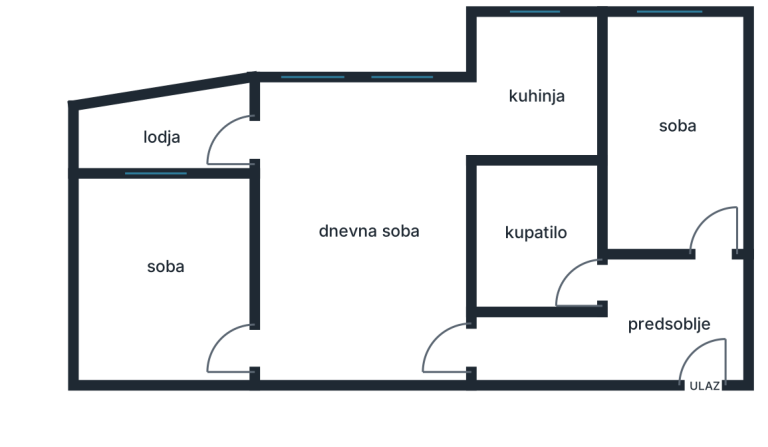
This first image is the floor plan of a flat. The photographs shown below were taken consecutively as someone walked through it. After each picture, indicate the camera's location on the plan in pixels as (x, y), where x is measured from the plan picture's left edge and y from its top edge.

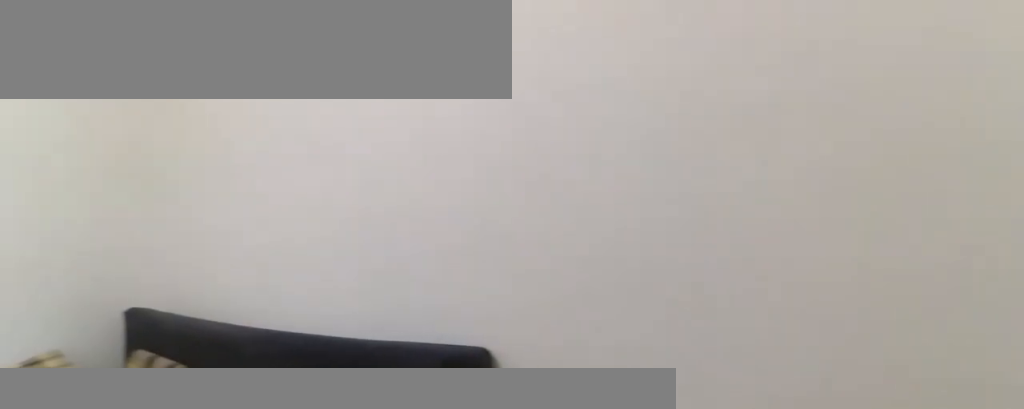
(129, 195)
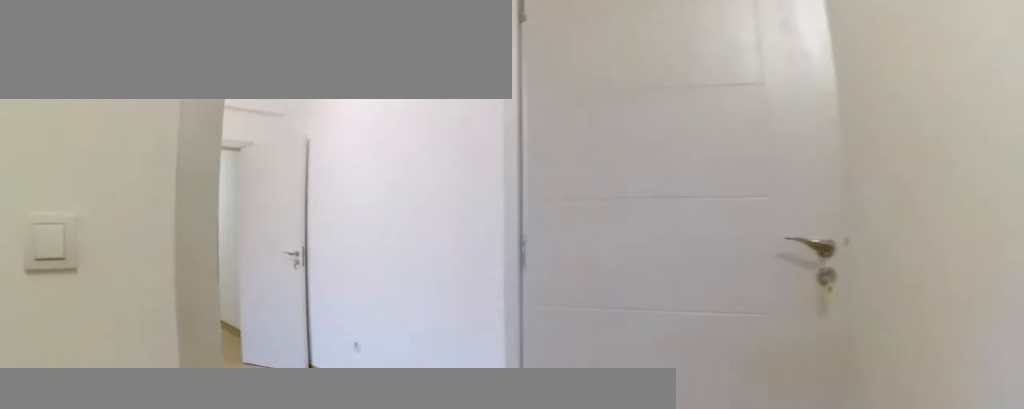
(198, 295)
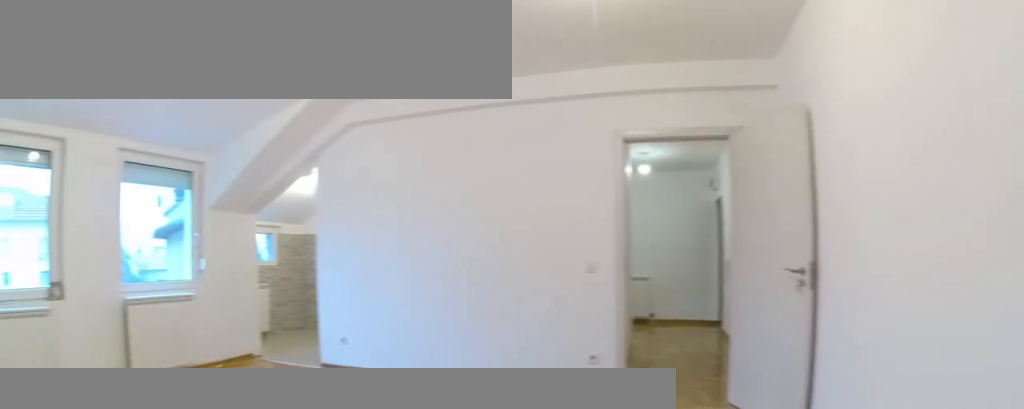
(248, 340)
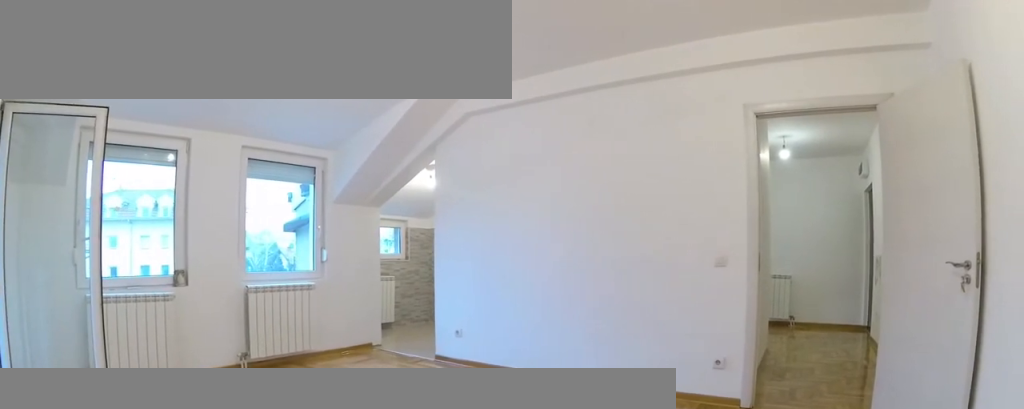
(249, 345)
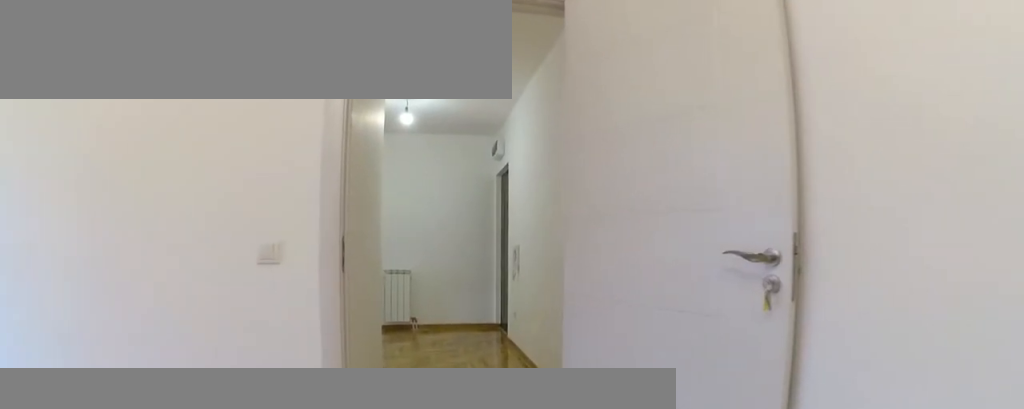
(371, 345)
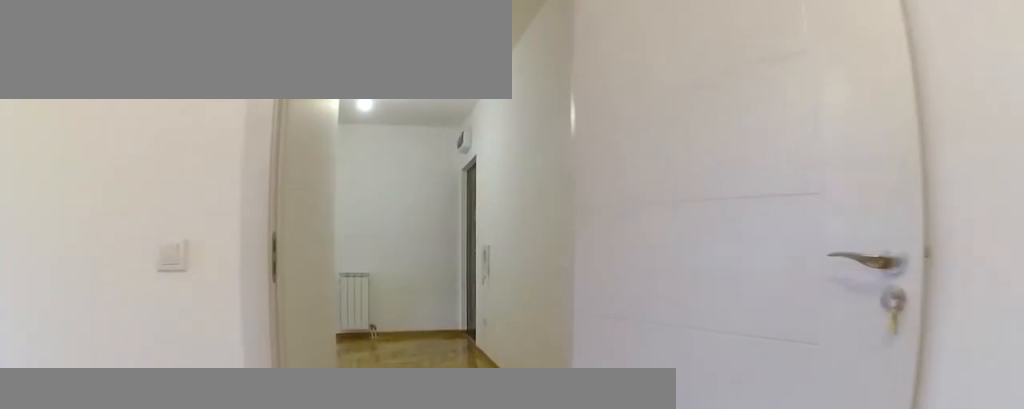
(391, 346)
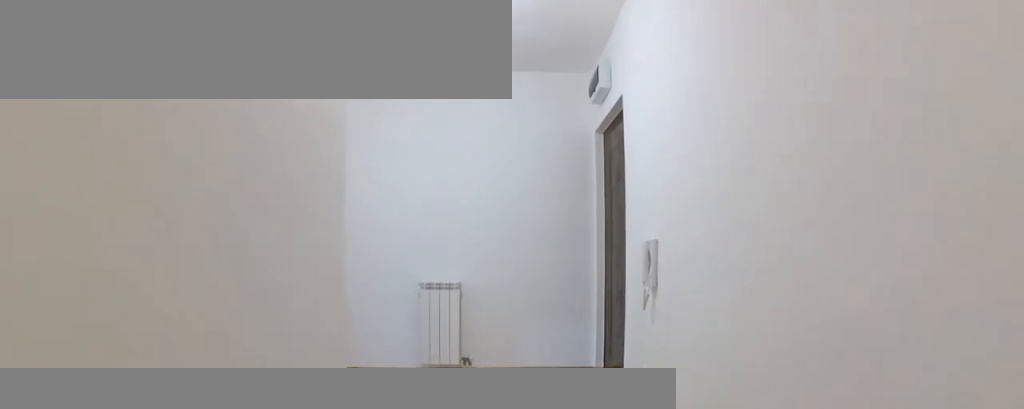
(515, 349)
